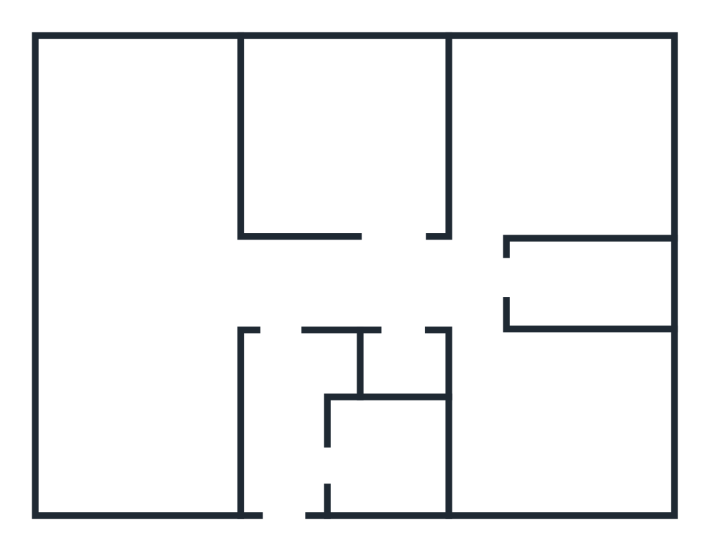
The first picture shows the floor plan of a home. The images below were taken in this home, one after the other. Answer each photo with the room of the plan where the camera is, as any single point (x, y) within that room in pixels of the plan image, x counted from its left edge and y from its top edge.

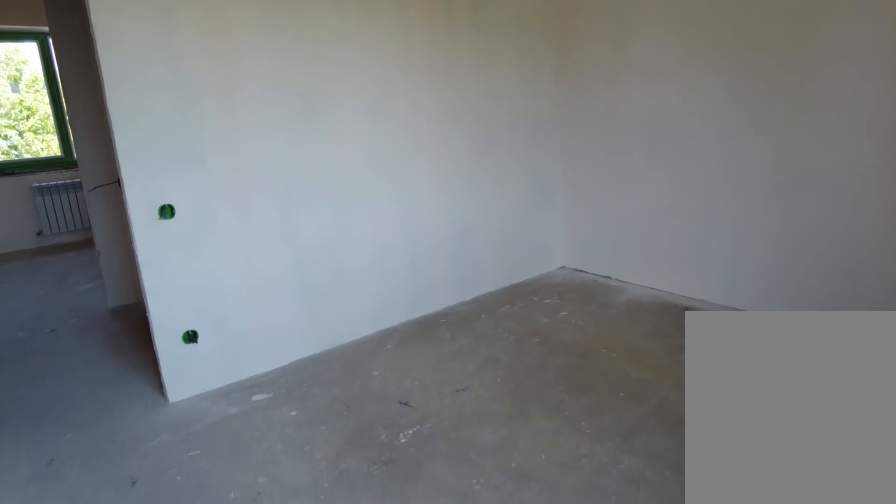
(513, 445)
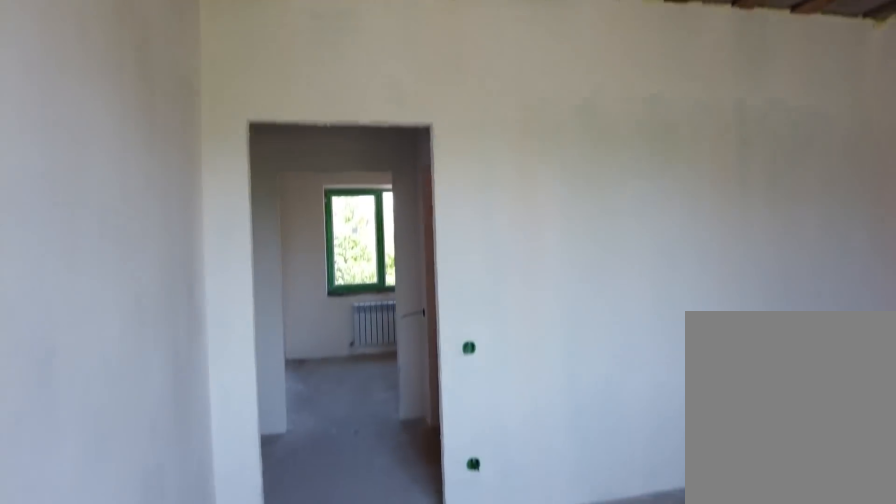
(513, 445)
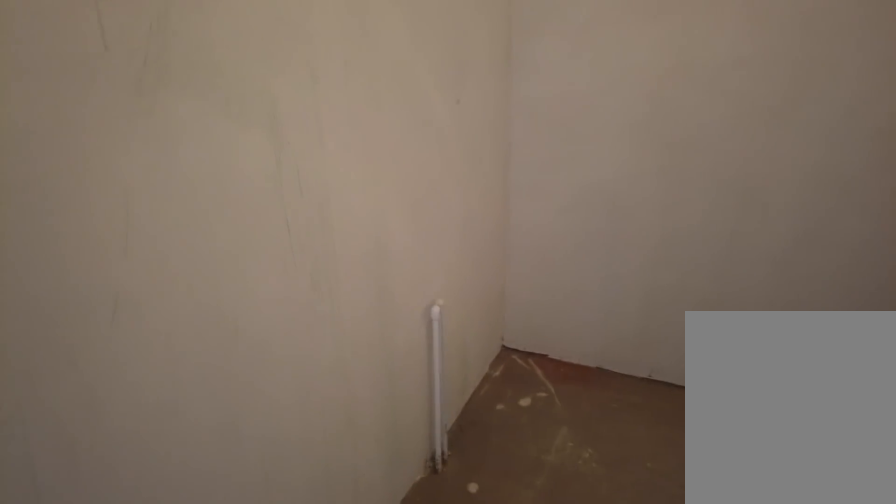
(477, 290)
